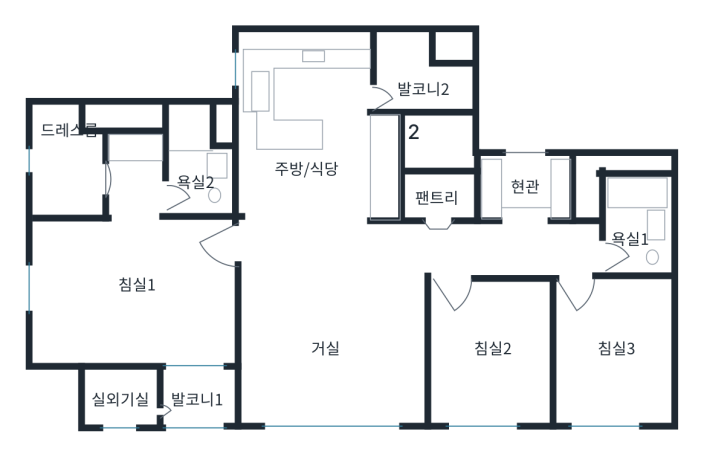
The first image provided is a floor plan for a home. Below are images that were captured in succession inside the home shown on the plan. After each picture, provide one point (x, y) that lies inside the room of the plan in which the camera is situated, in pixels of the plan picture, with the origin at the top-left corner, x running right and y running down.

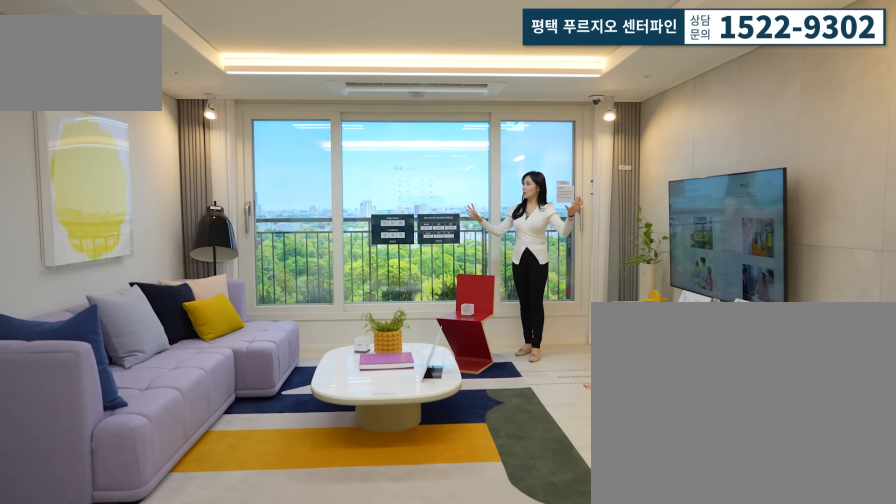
(328, 338)
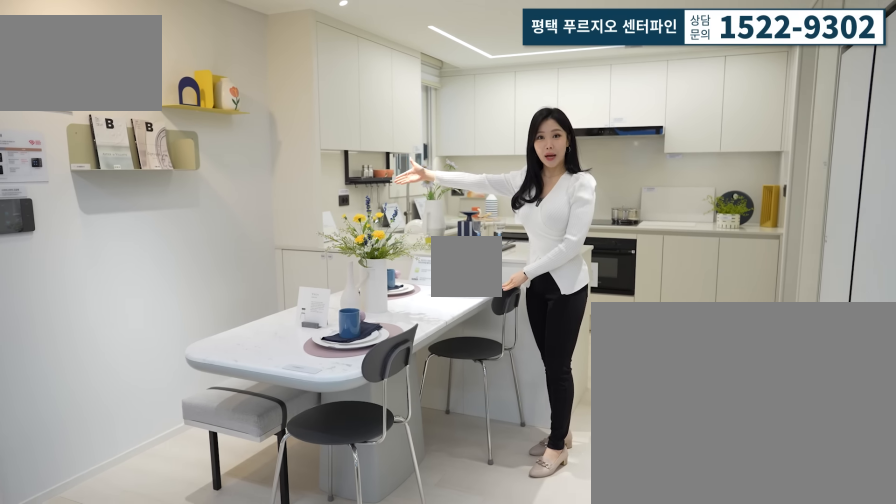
(320, 138)
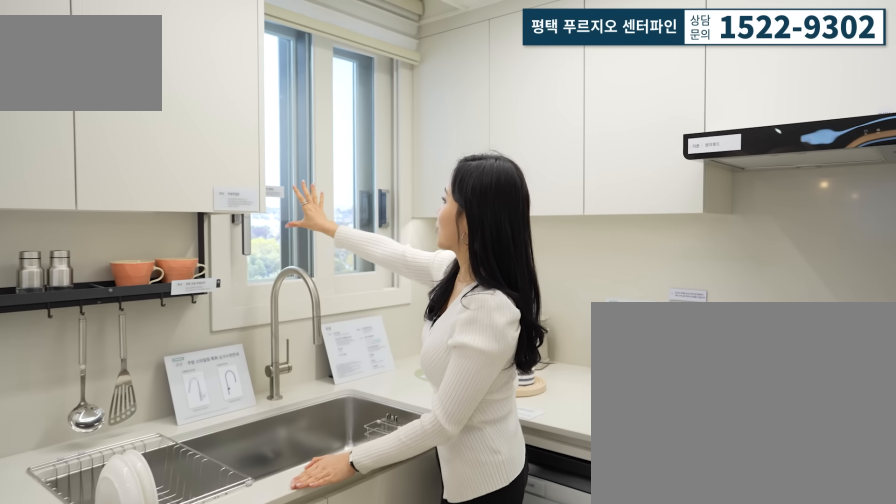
(320, 138)
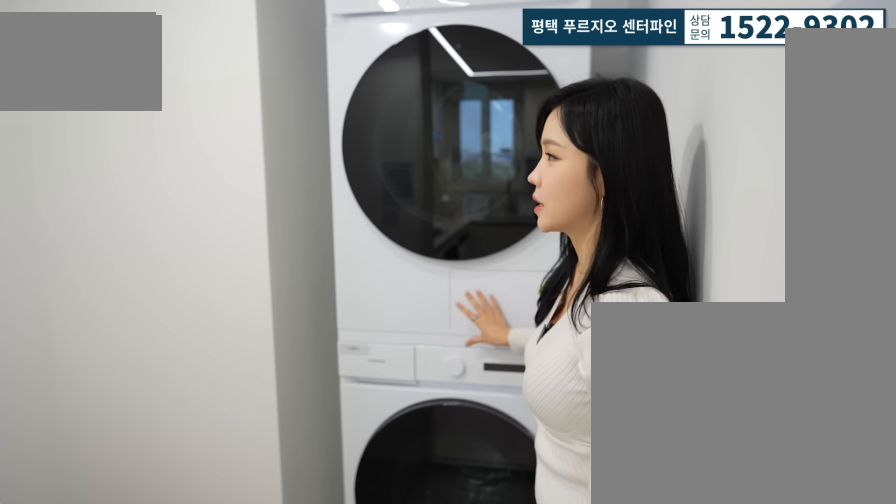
(425, 82)
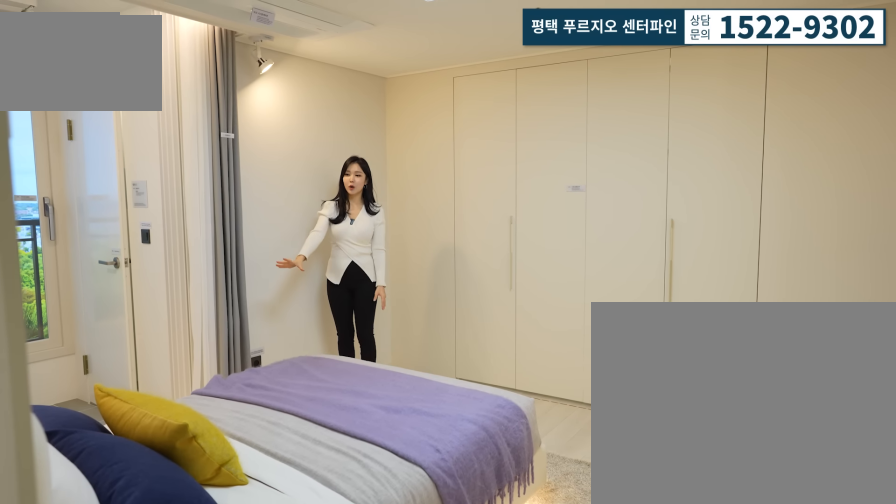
(132, 282)
